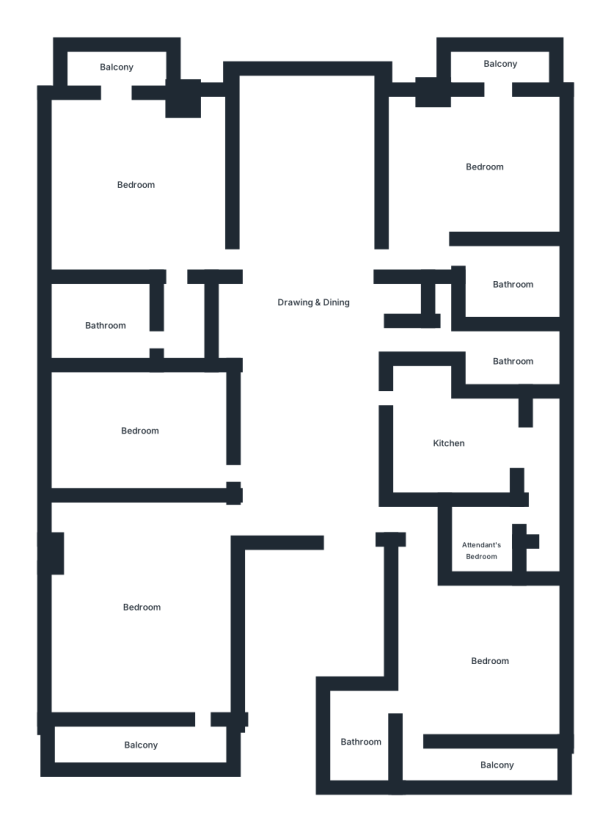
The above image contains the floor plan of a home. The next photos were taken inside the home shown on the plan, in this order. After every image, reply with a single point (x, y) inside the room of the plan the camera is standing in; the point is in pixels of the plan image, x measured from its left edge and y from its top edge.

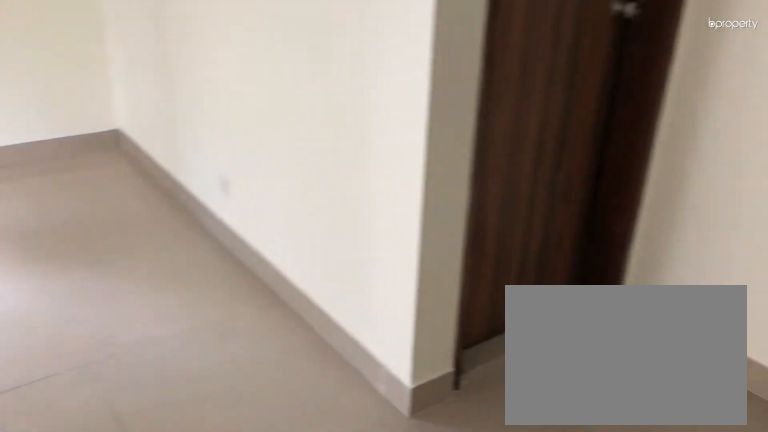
(481, 157)
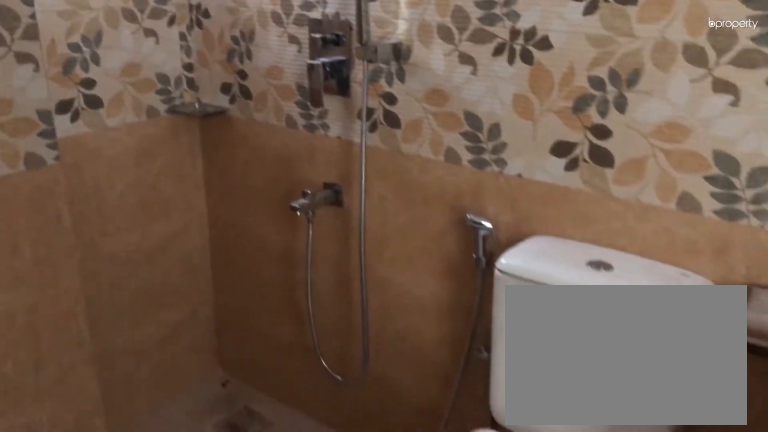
(509, 283)
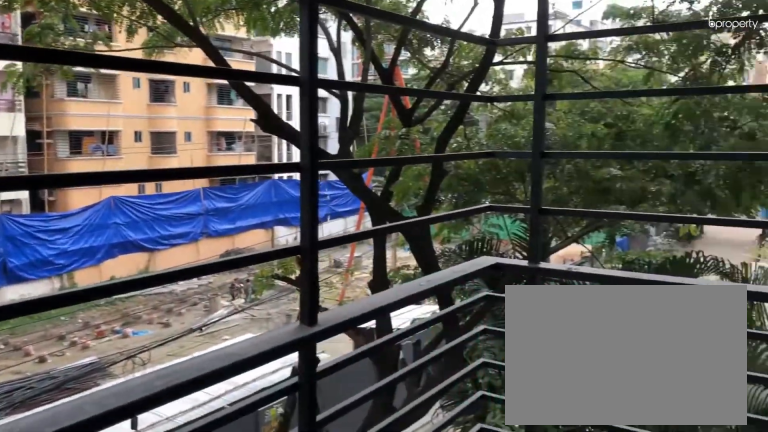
(496, 67)
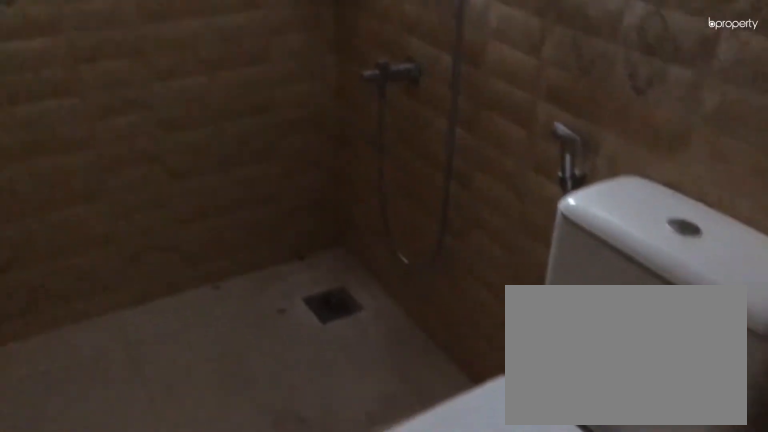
(511, 355)
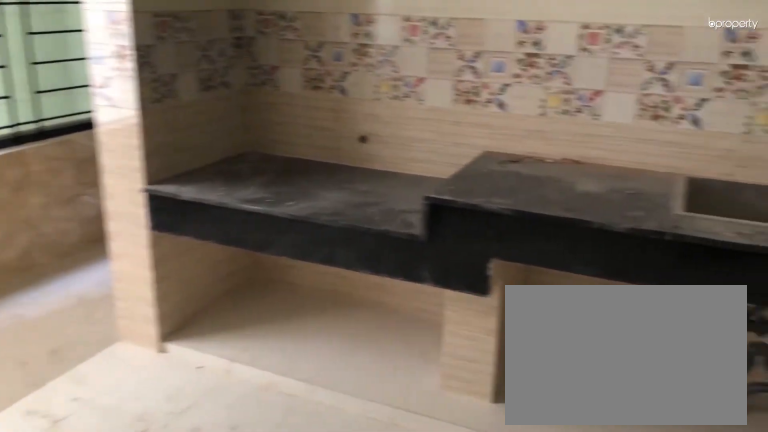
(458, 445)
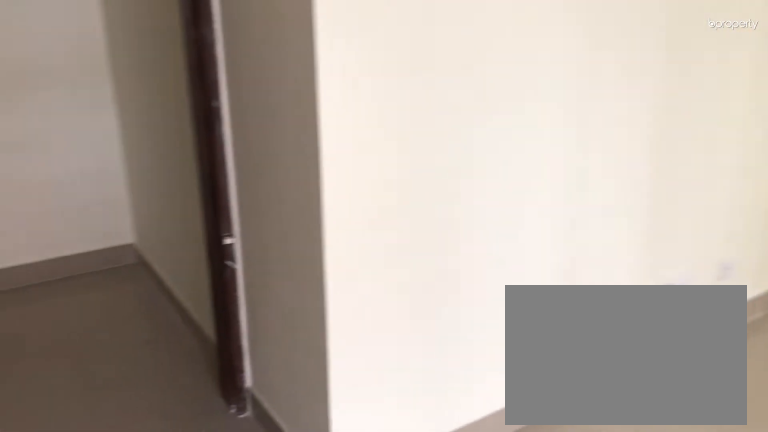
(485, 662)
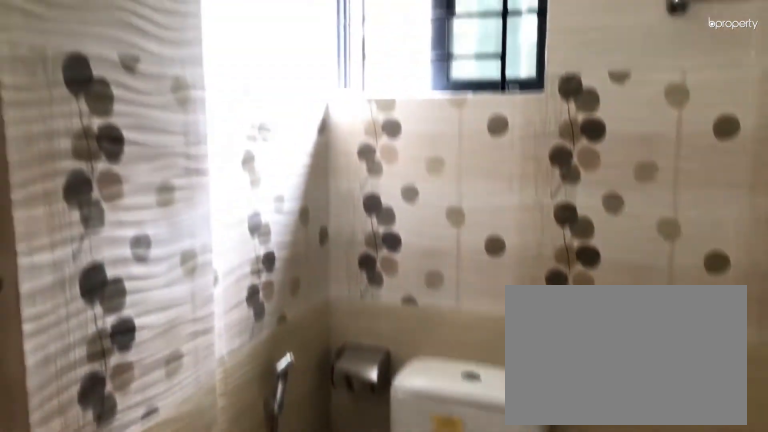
(357, 741)
